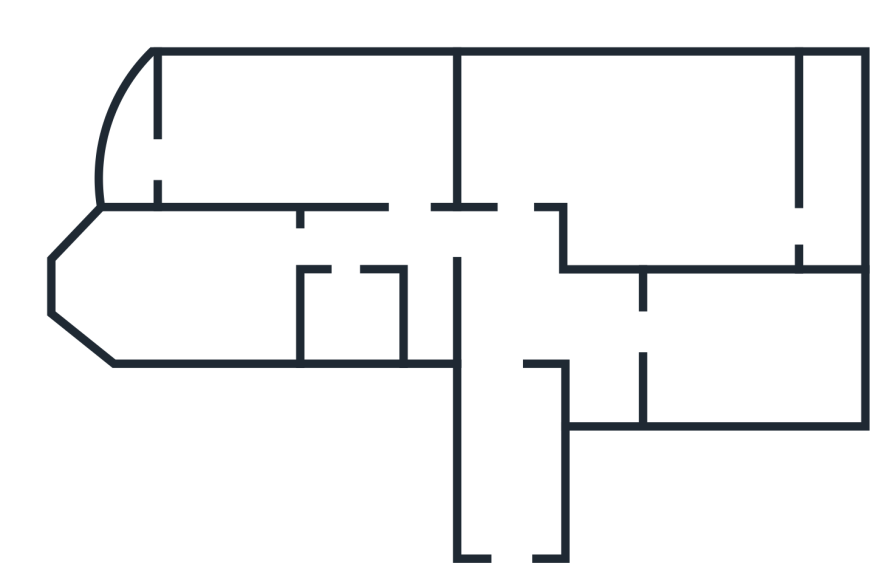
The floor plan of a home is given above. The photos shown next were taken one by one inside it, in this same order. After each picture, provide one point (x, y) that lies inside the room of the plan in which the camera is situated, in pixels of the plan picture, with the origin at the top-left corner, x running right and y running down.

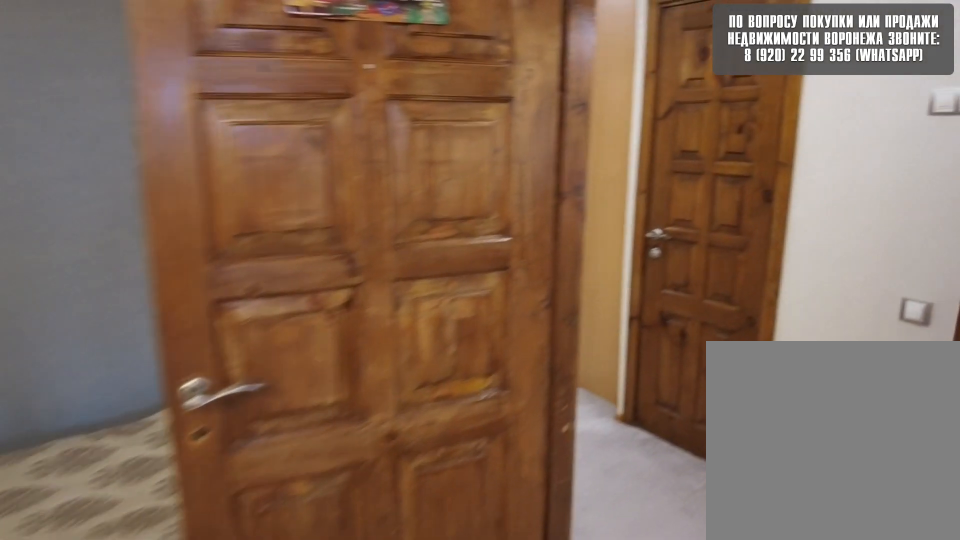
(341, 174)
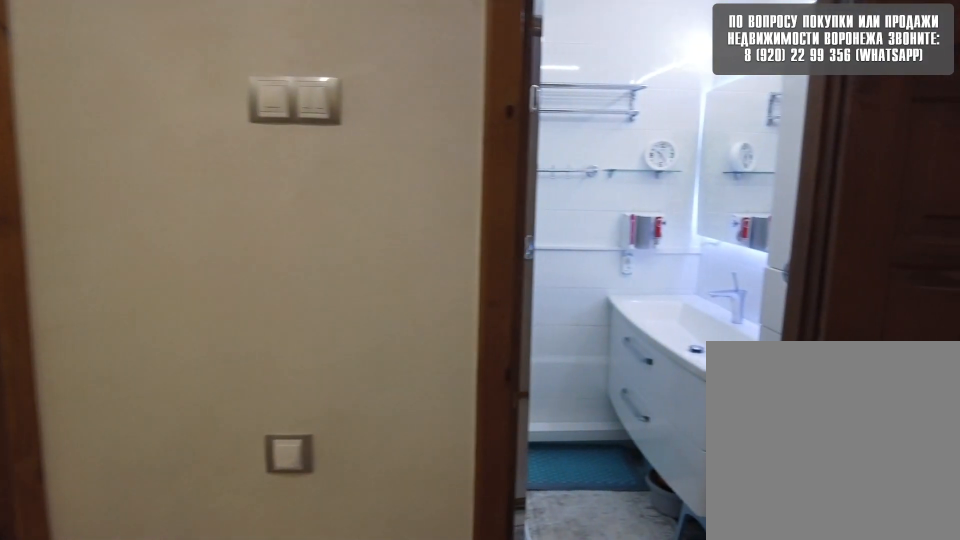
(427, 223)
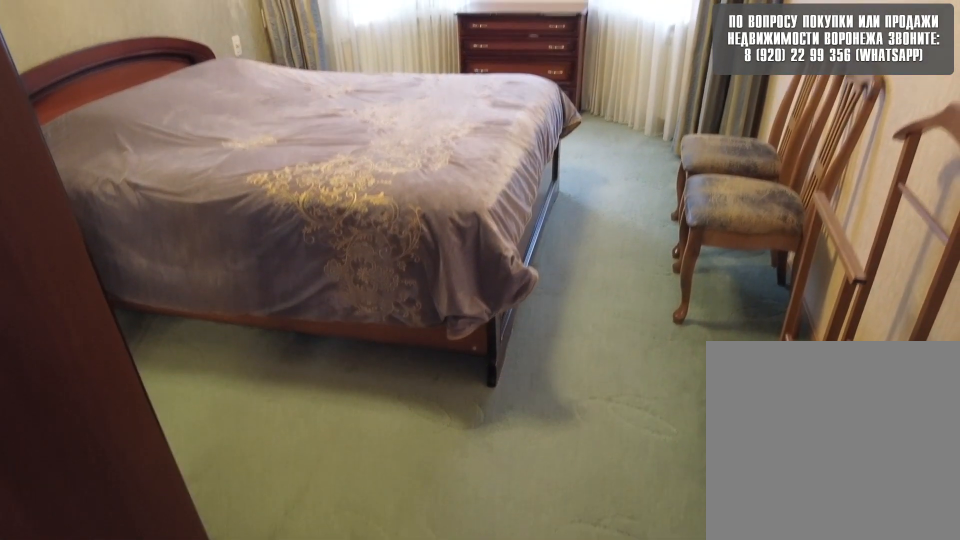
(208, 278)
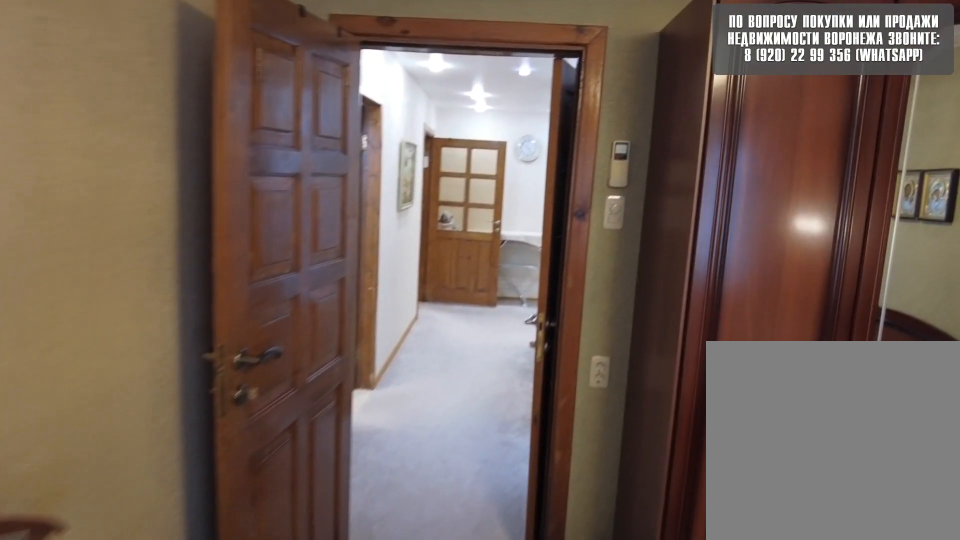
(208, 278)
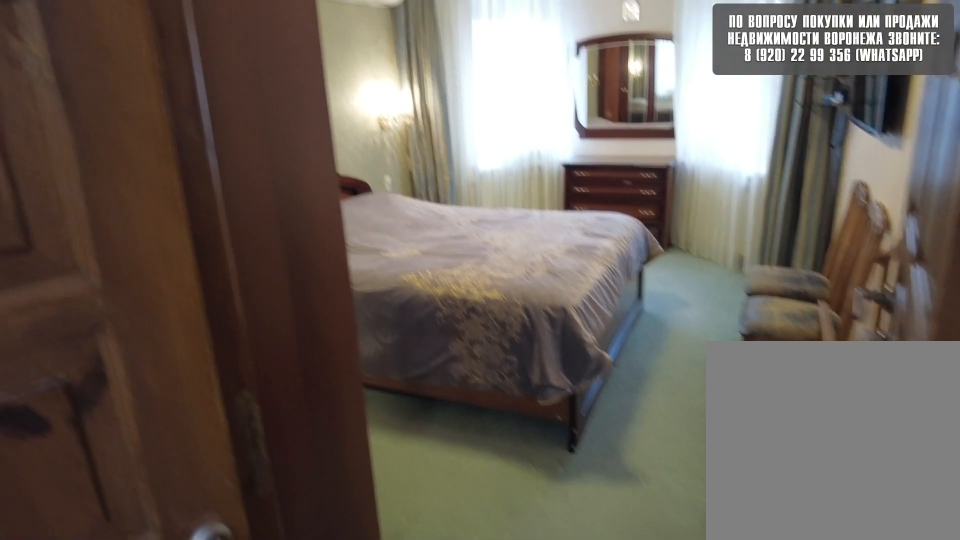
(344, 262)
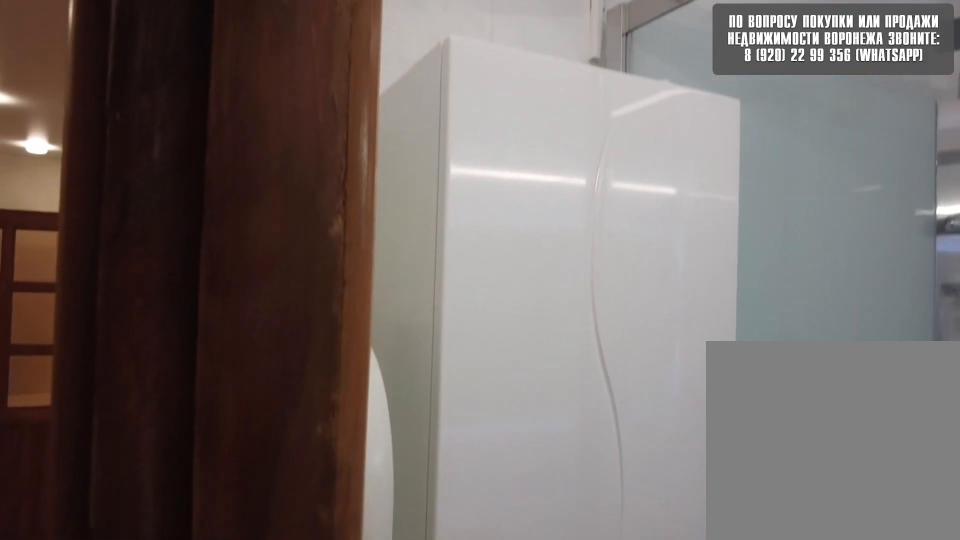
(344, 262)
